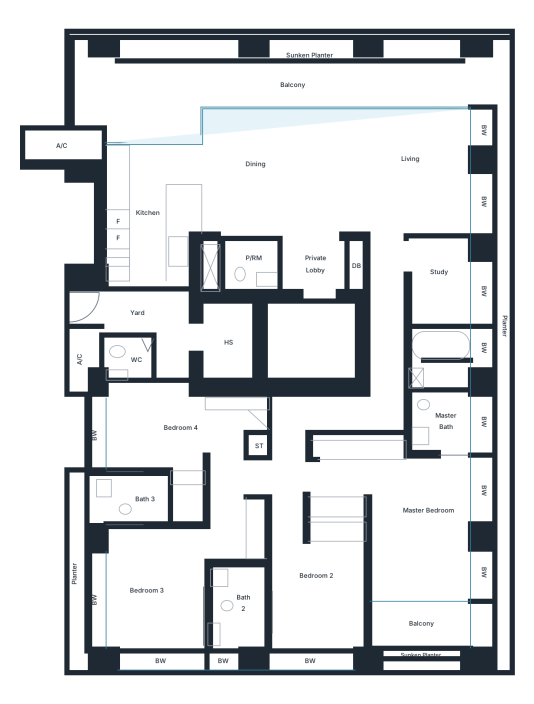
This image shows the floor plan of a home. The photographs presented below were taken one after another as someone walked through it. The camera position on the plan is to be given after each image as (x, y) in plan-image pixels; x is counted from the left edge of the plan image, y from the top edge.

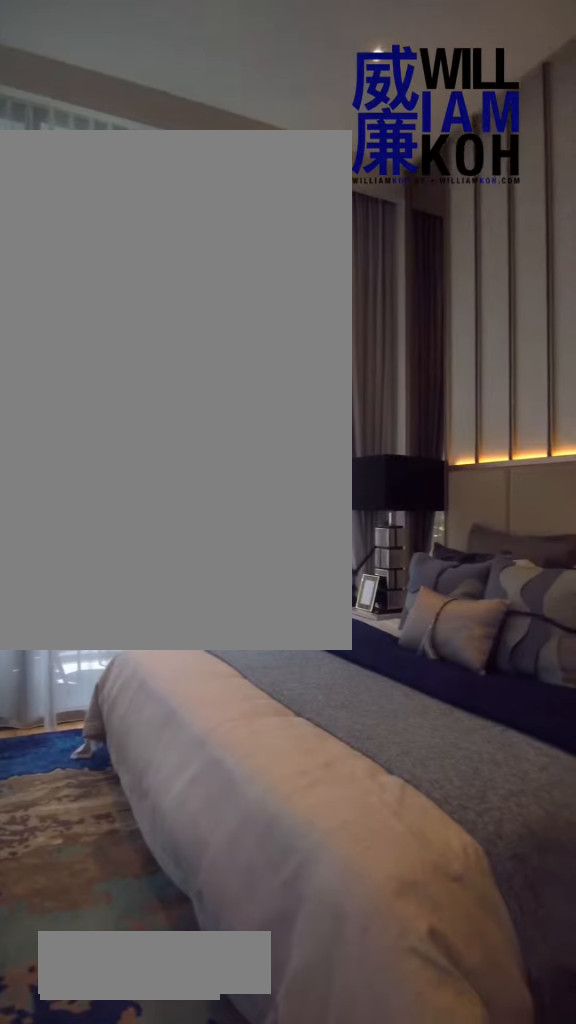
(458, 478)
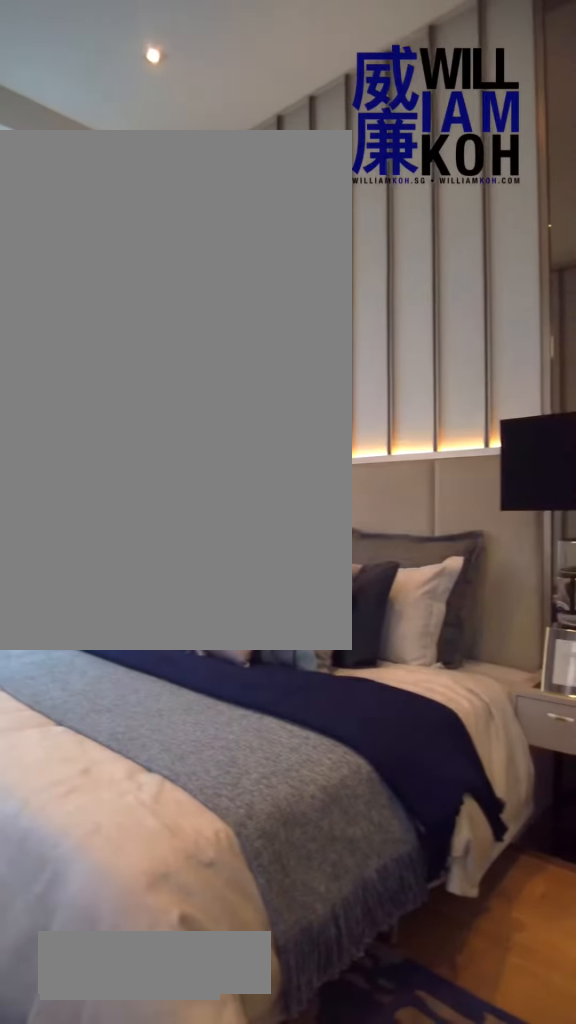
(458, 478)
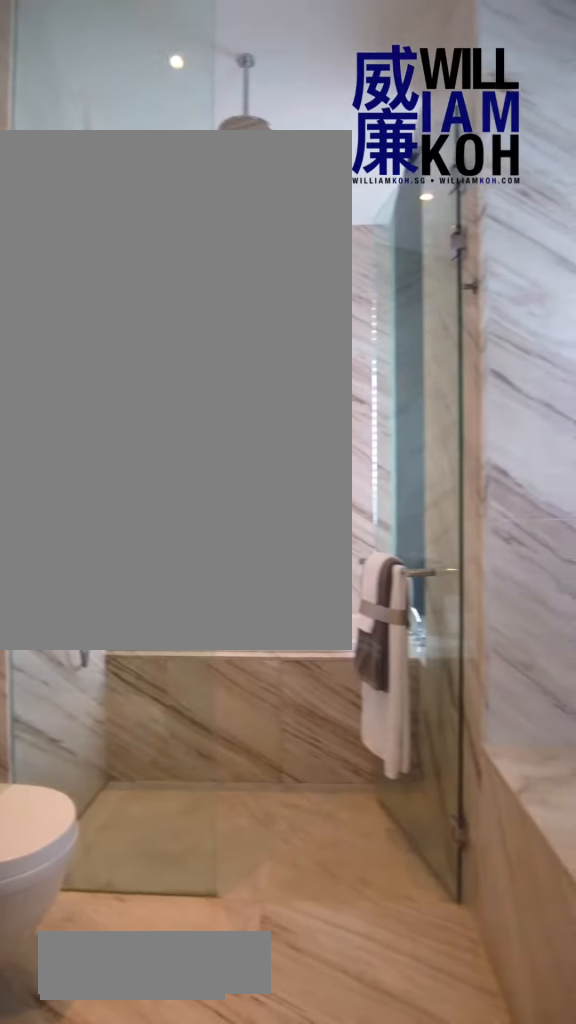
(450, 424)
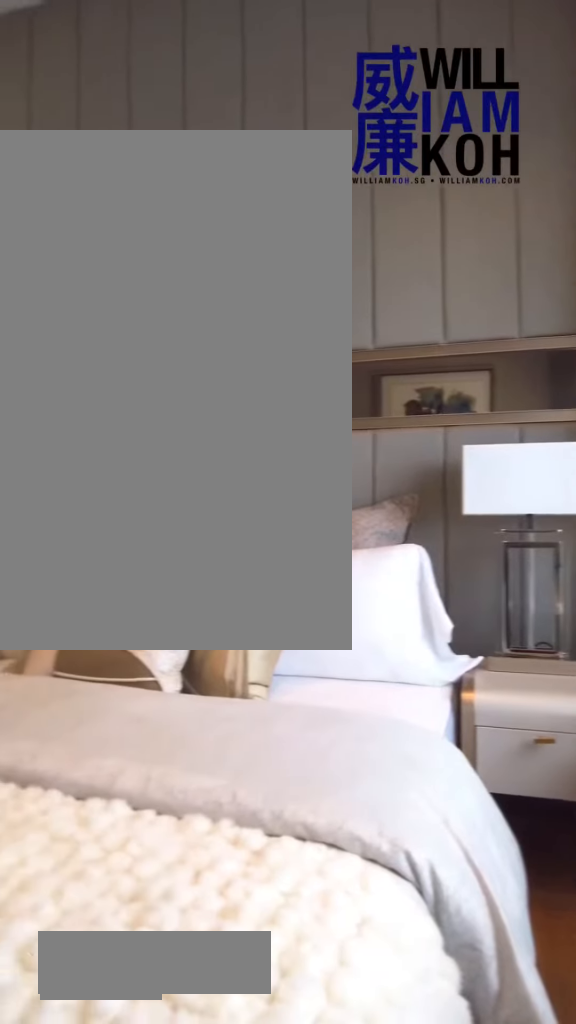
(284, 632)
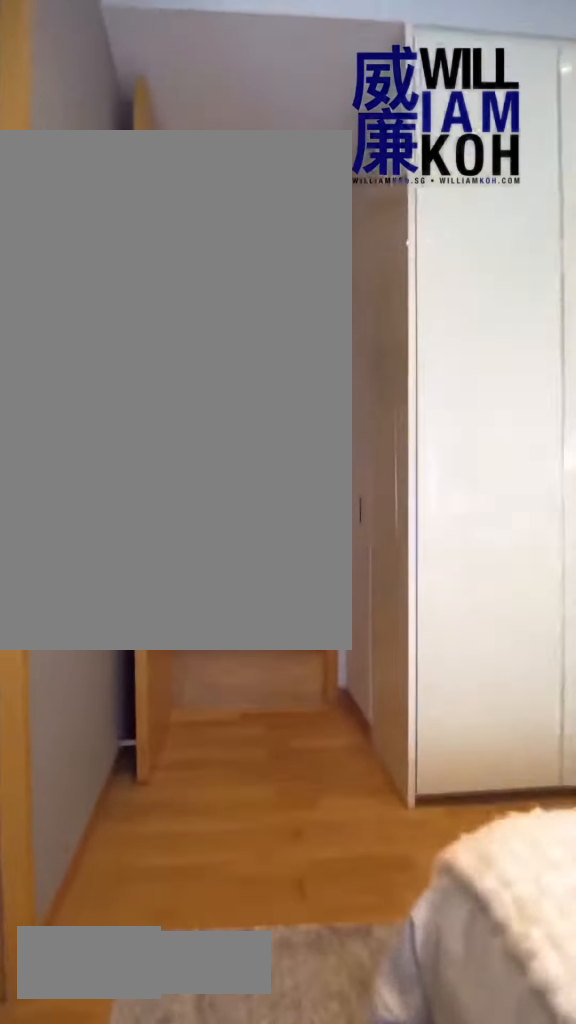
(284, 598)
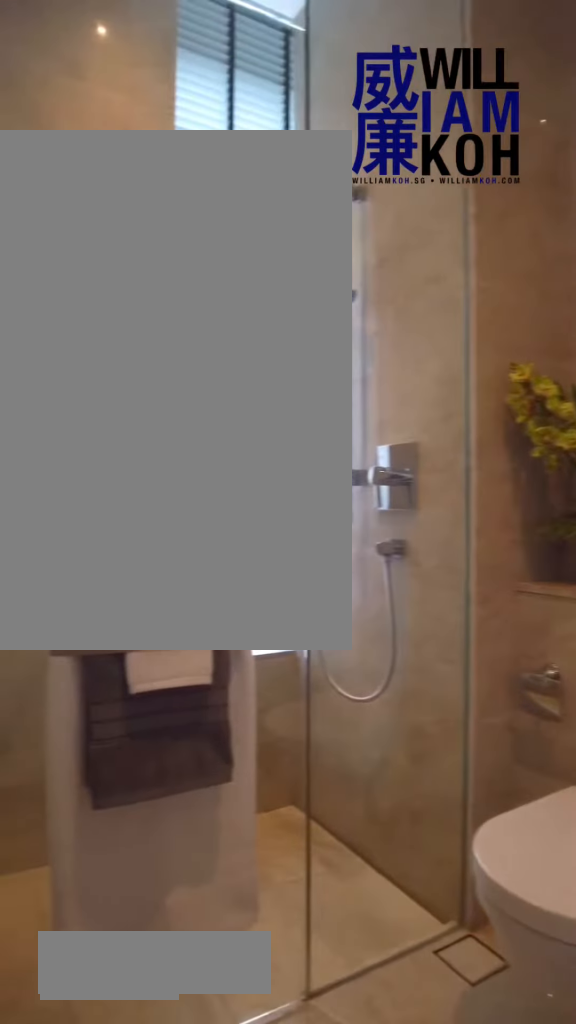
(242, 589)
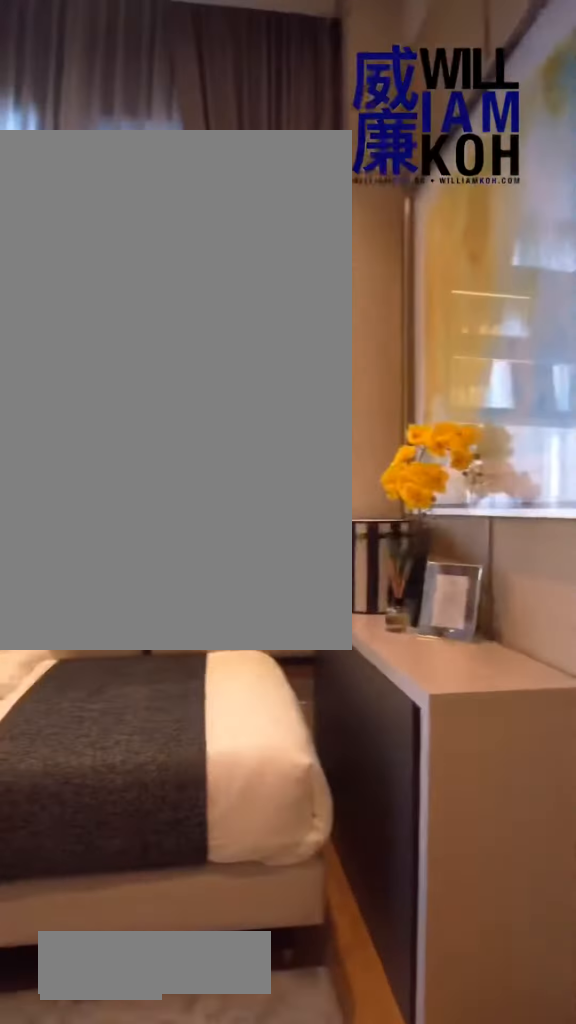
(190, 436)
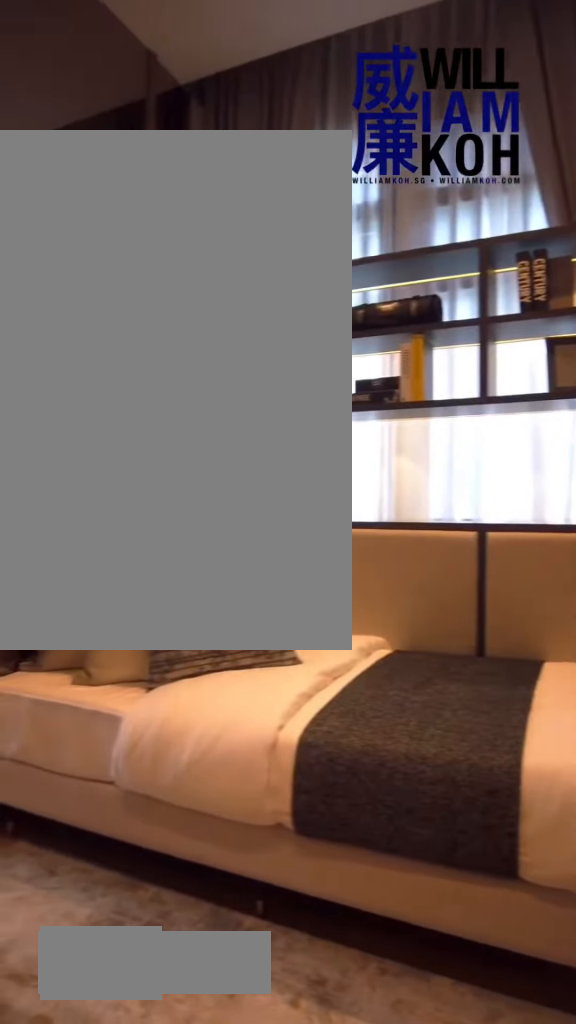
(190, 436)
